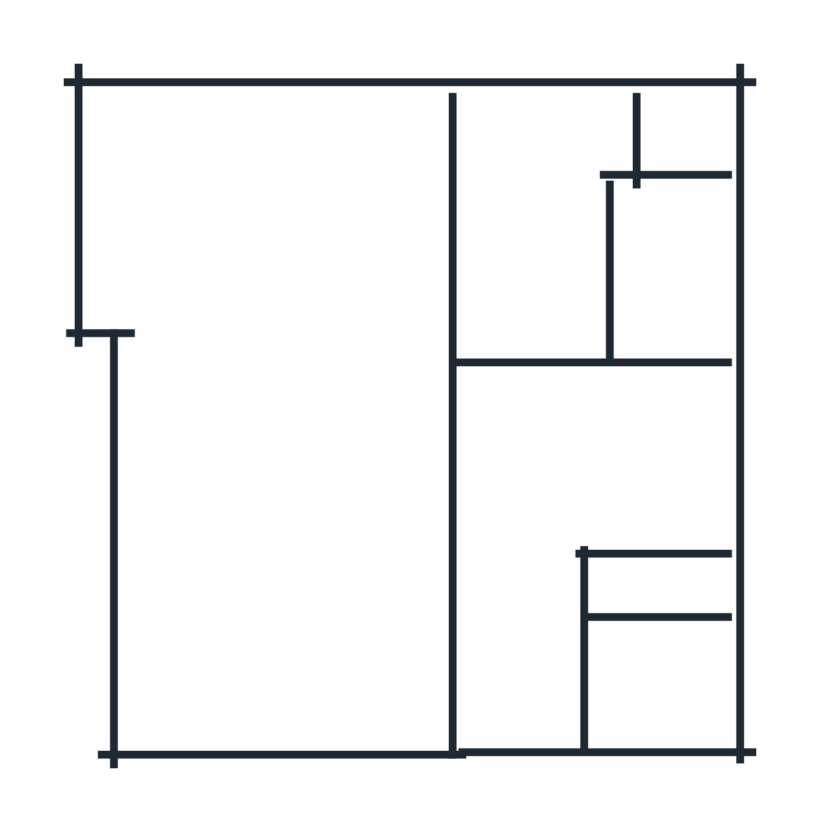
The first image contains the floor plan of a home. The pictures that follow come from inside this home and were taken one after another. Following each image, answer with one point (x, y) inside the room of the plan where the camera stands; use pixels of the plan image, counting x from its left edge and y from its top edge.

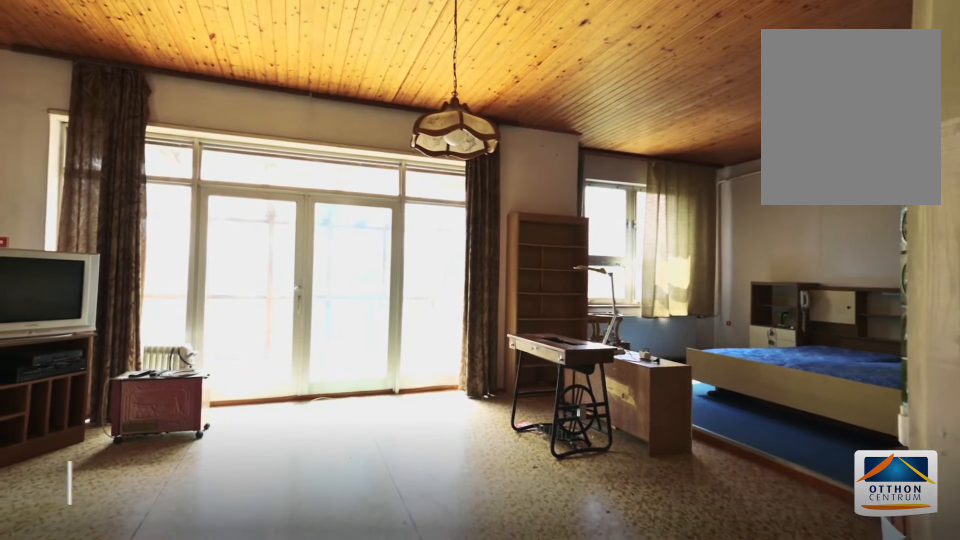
(258, 539)
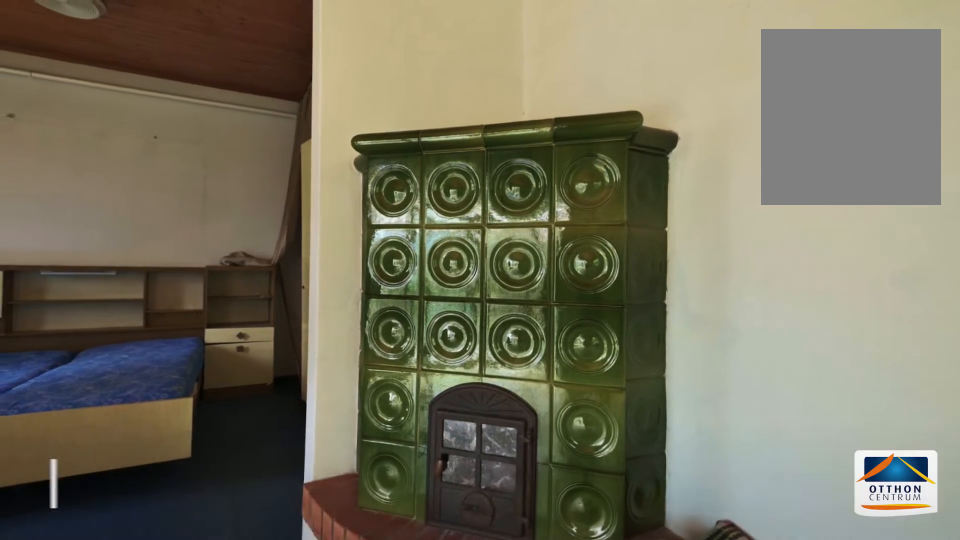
(258, 539)
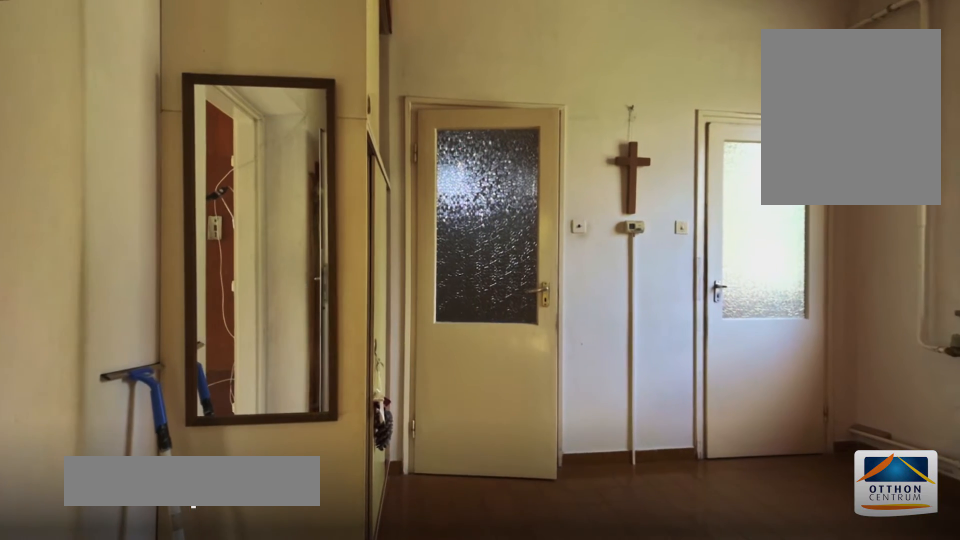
(529, 484)
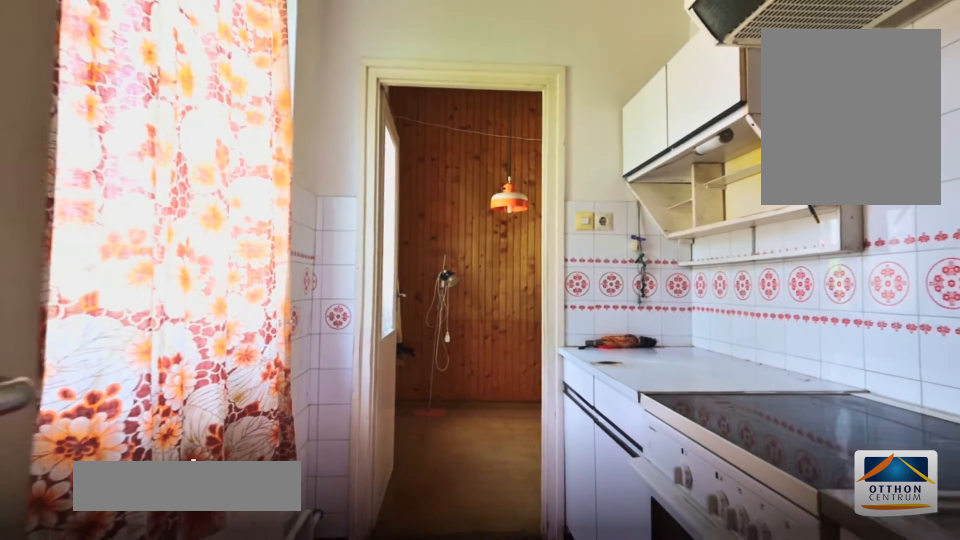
(665, 272)
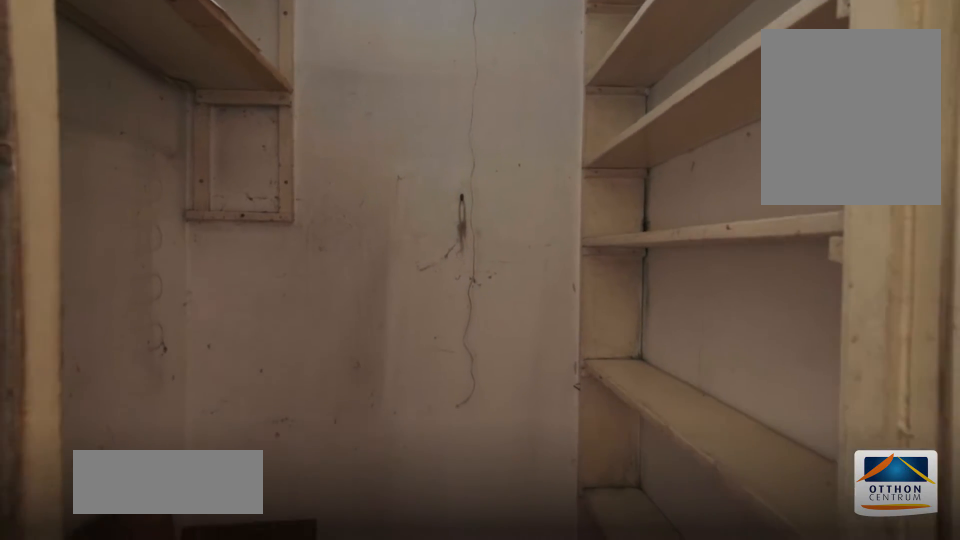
(687, 136)
